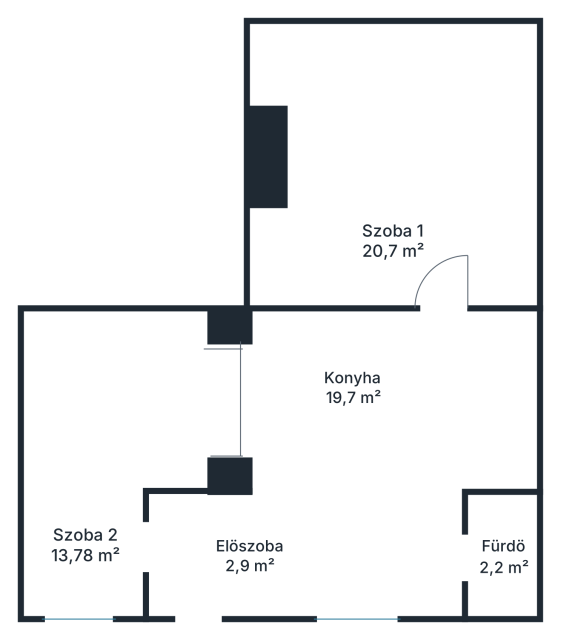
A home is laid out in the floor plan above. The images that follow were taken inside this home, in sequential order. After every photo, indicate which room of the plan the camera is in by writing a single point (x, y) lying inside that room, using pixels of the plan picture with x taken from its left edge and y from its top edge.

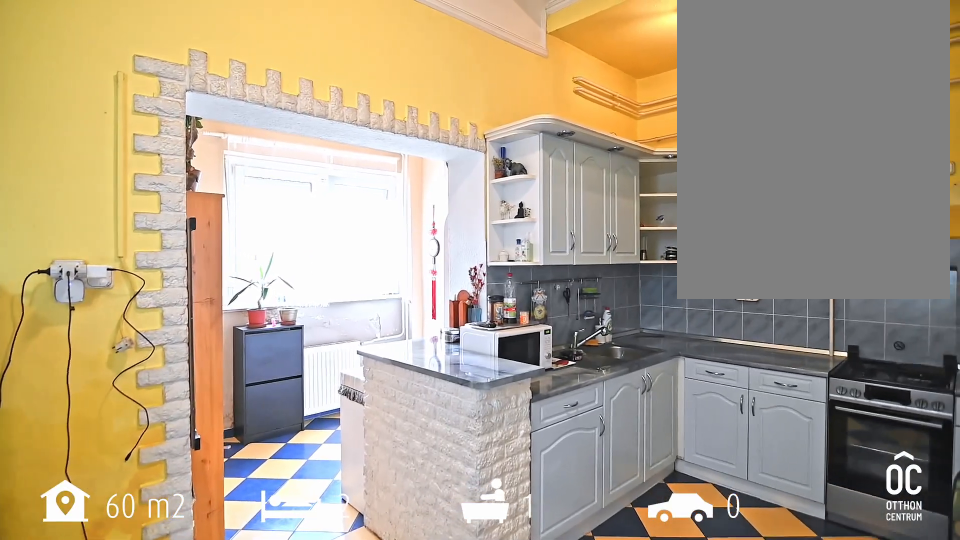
(381, 399)
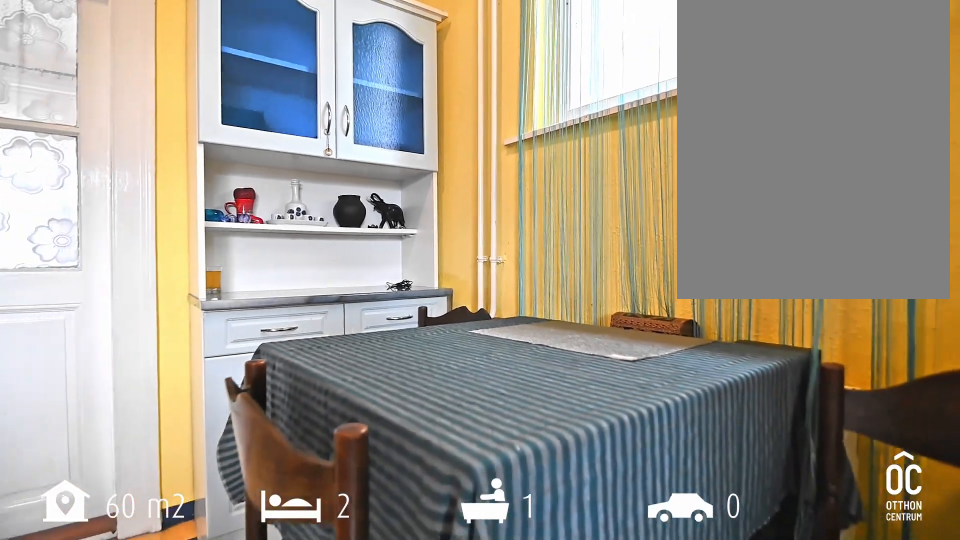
(381, 399)
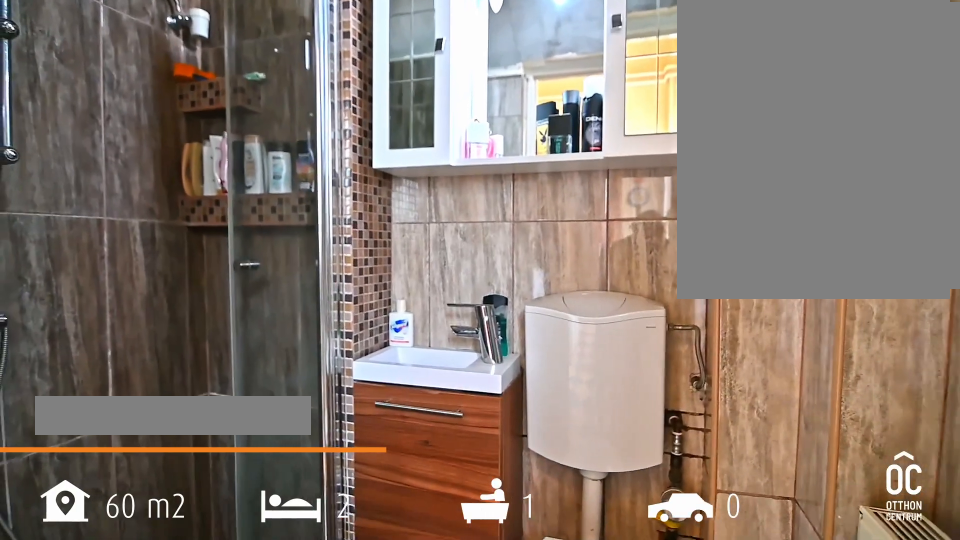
(502, 555)
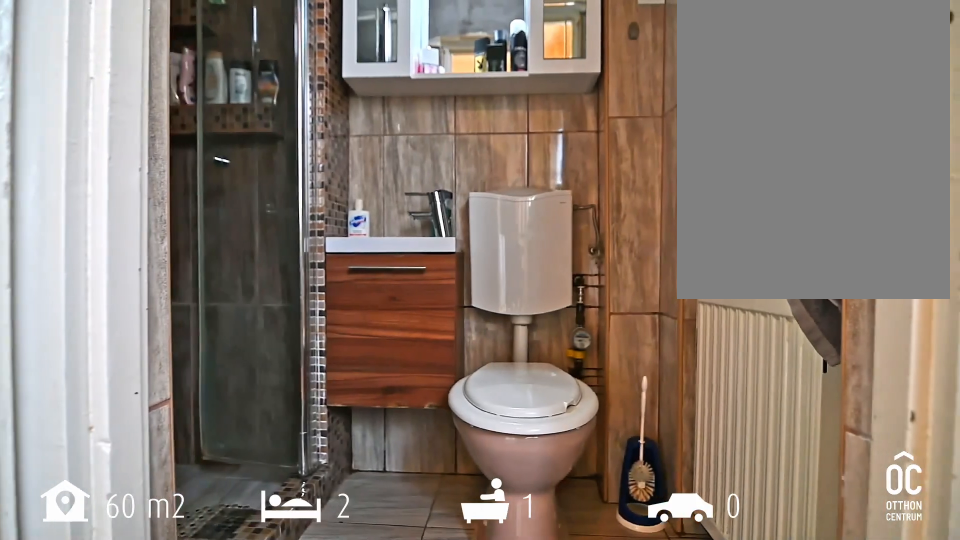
(502, 555)
